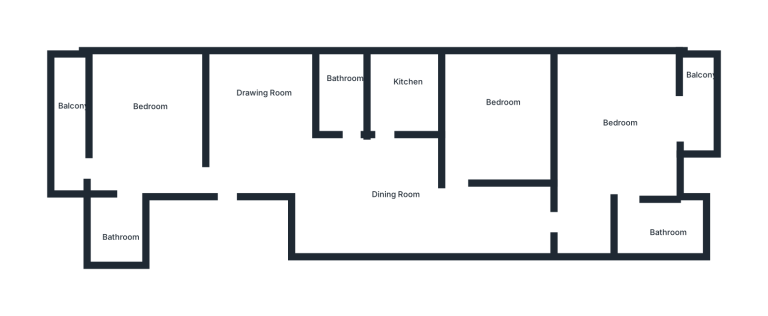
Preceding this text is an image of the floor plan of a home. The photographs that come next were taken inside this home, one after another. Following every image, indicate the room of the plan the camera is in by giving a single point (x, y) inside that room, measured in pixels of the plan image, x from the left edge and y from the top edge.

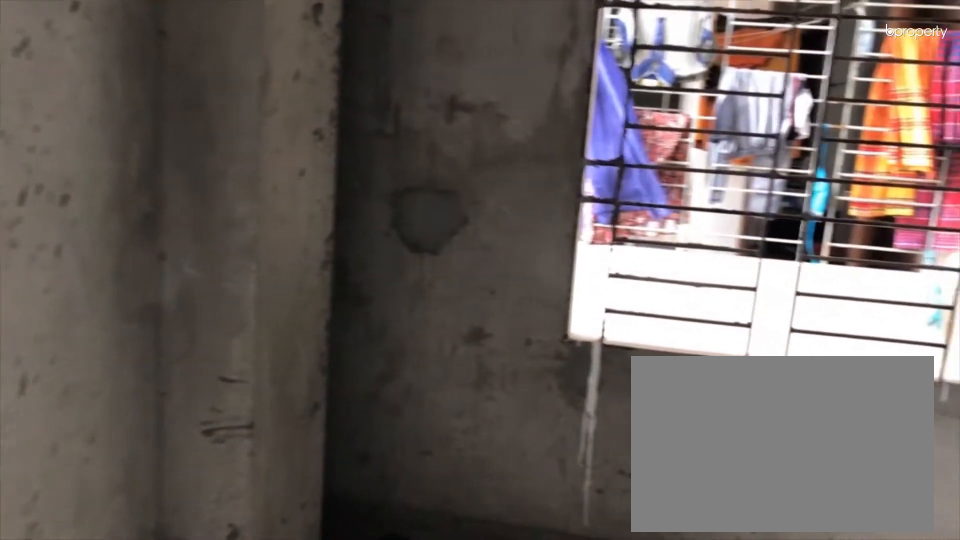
(132, 116)
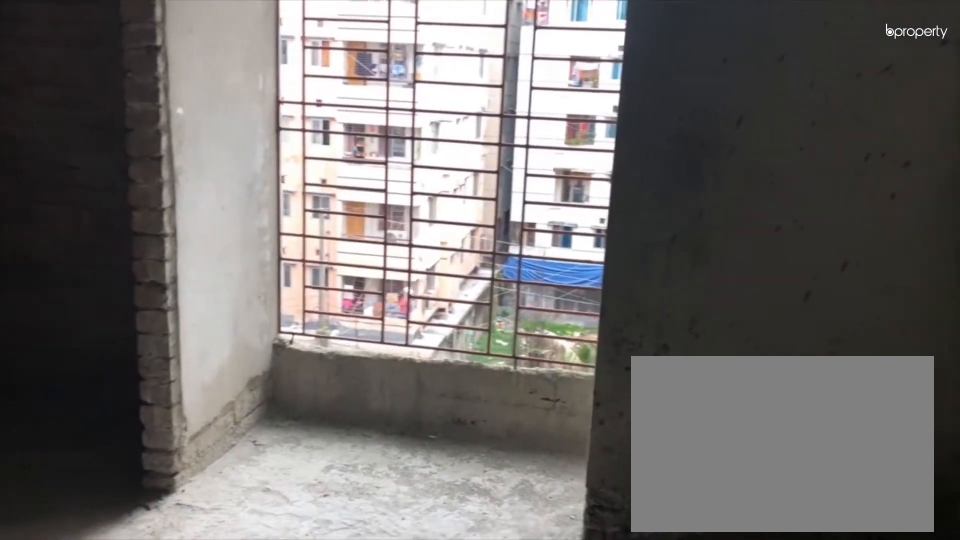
(132, 116)
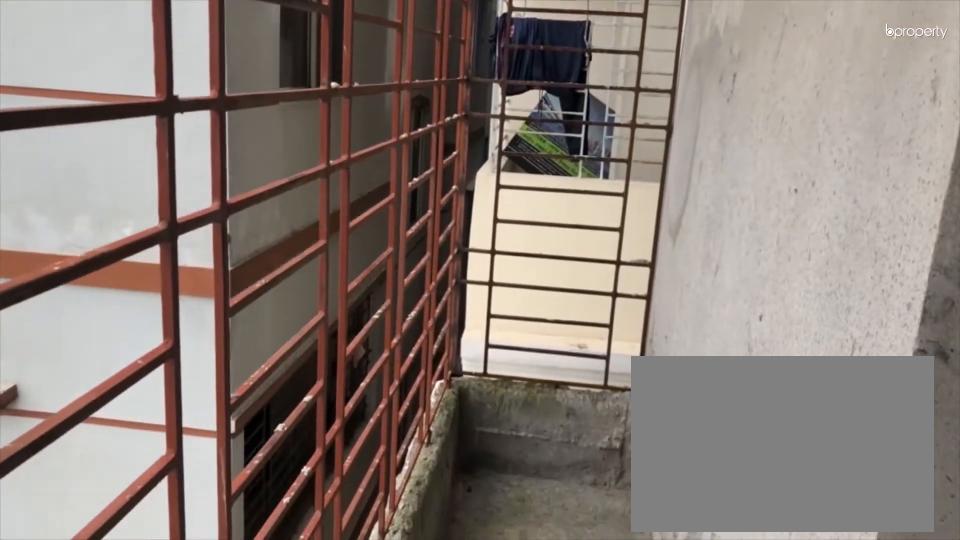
(68, 123)
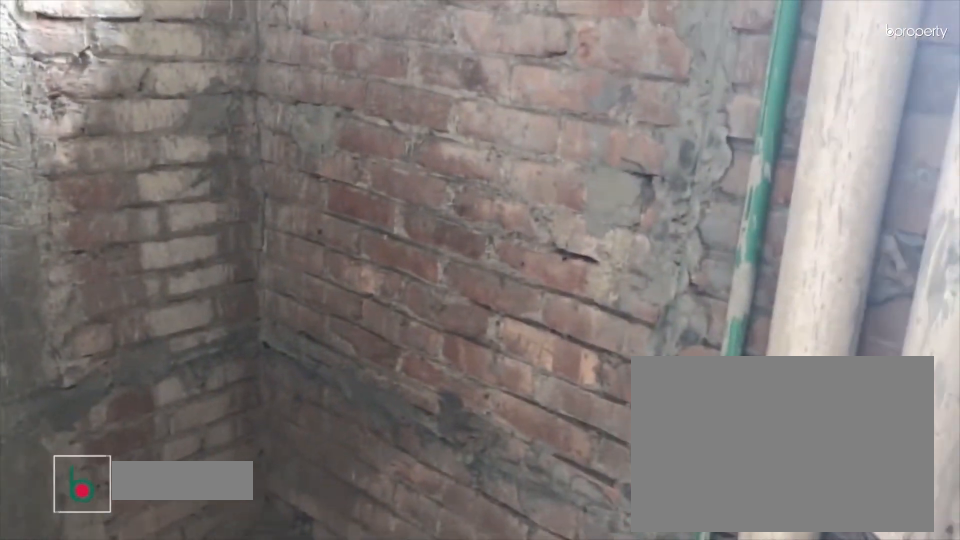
(119, 240)
